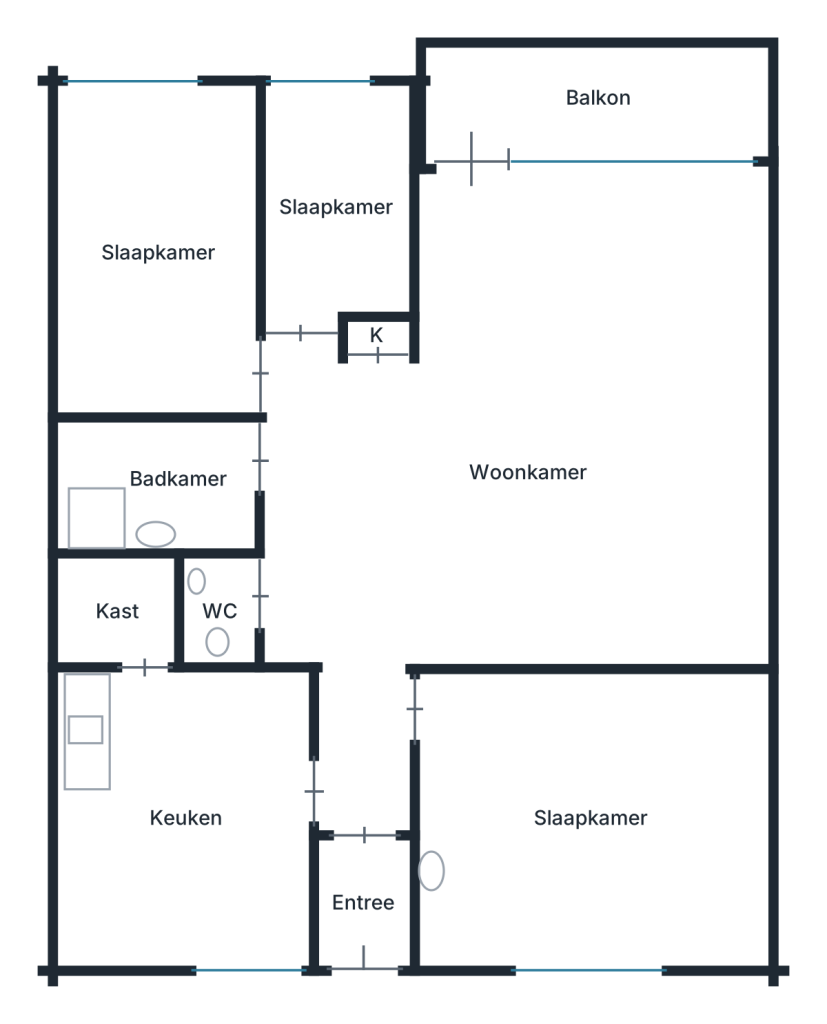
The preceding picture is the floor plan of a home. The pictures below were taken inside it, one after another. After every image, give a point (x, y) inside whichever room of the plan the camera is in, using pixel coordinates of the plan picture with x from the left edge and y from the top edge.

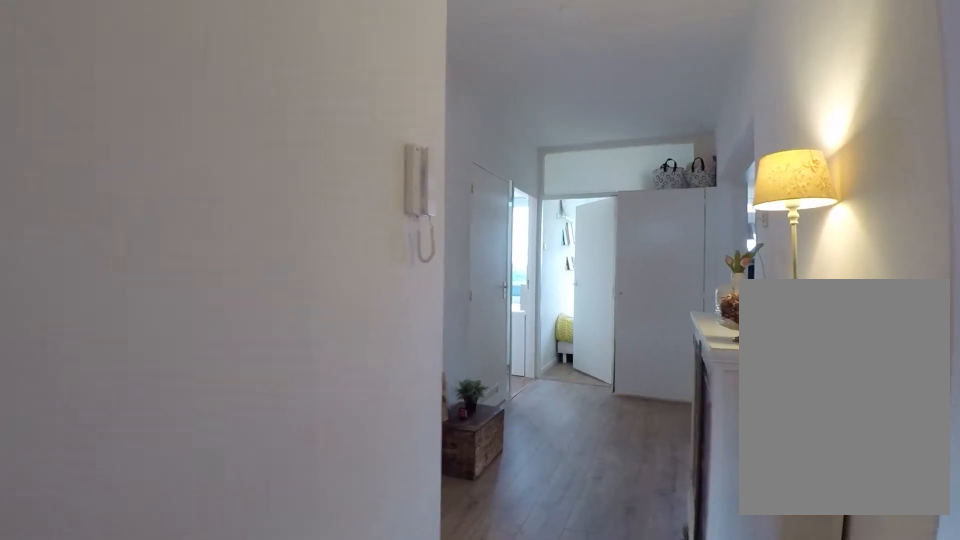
(342, 564)
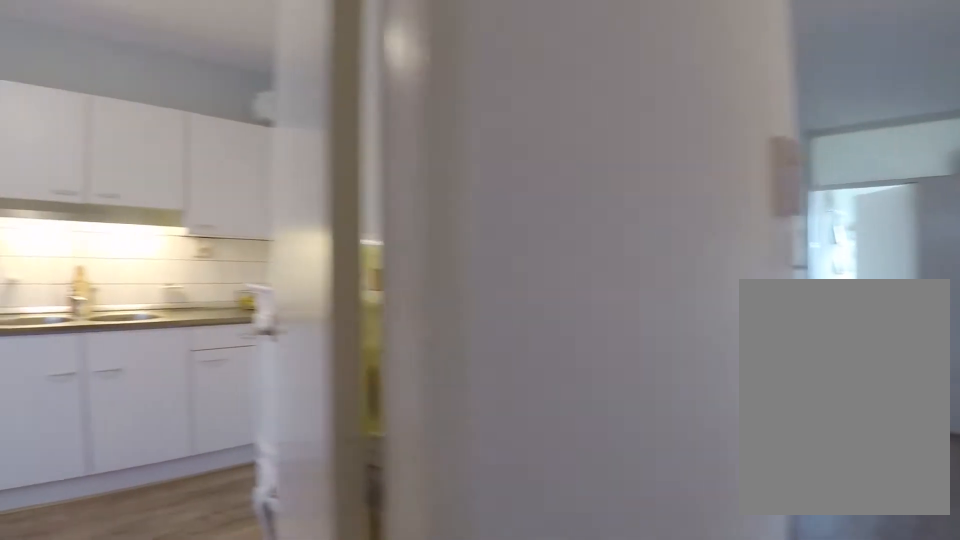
(342, 564)
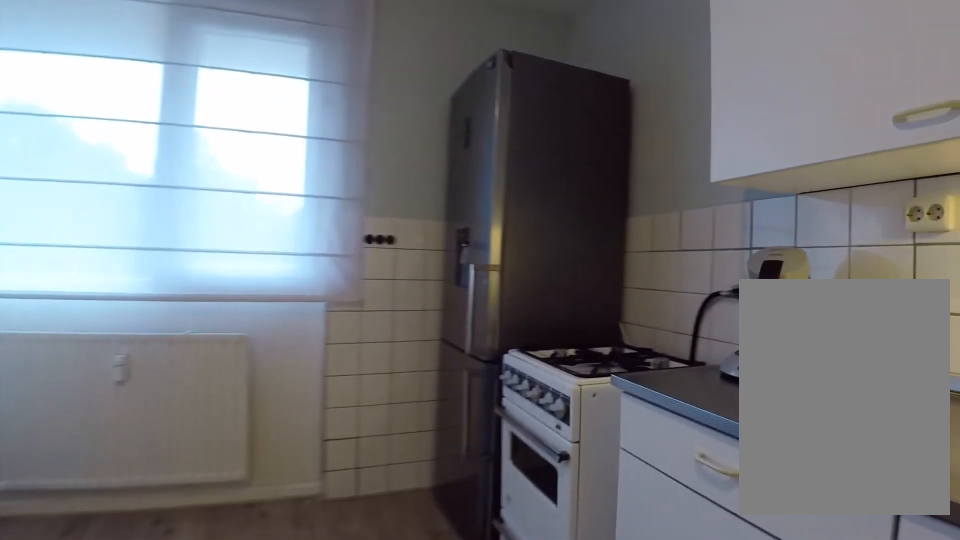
(191, 818)
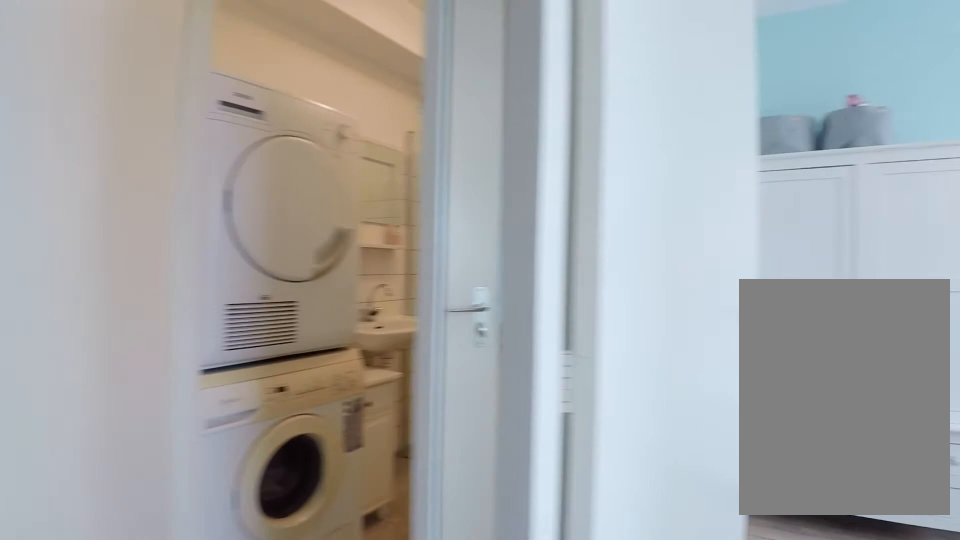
(342, 565)
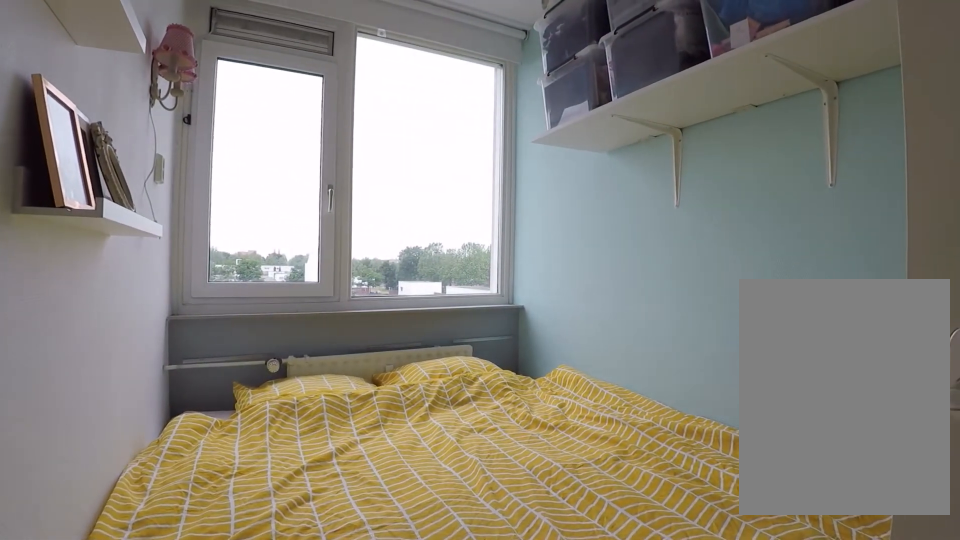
(336, 204)
